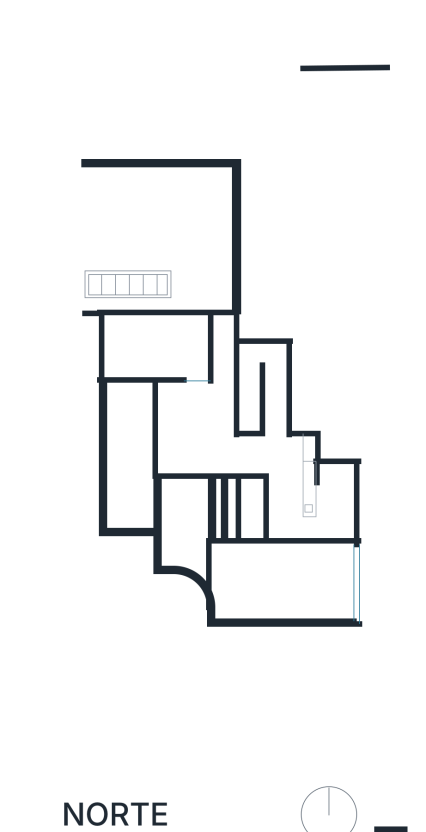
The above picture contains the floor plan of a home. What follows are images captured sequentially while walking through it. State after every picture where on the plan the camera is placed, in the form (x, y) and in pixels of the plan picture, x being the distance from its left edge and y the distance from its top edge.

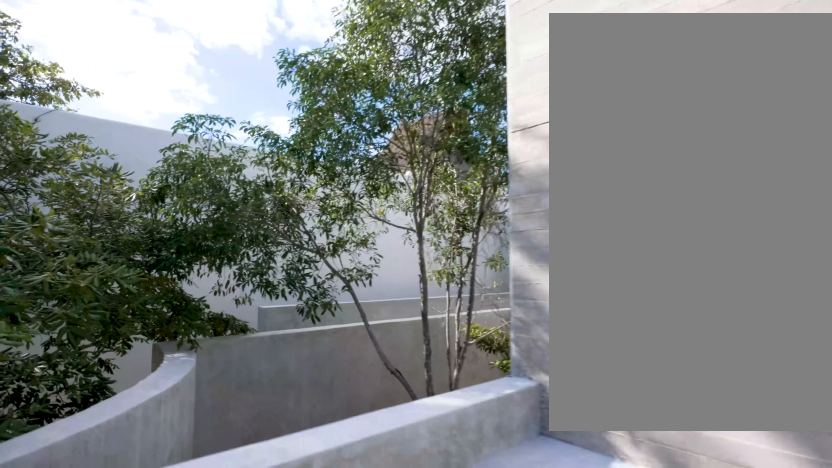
(241, 613)
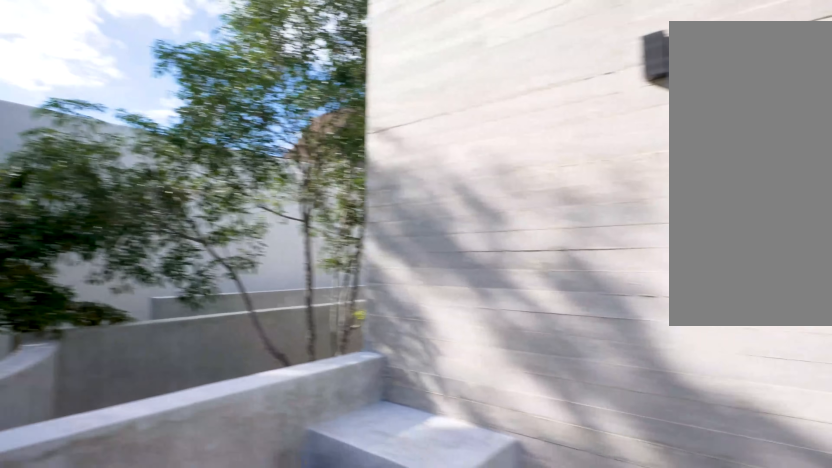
(241, 612)
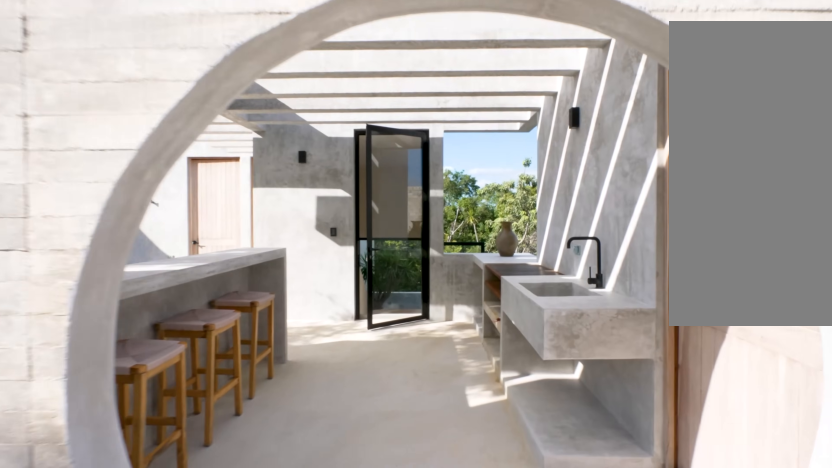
(257, 596)
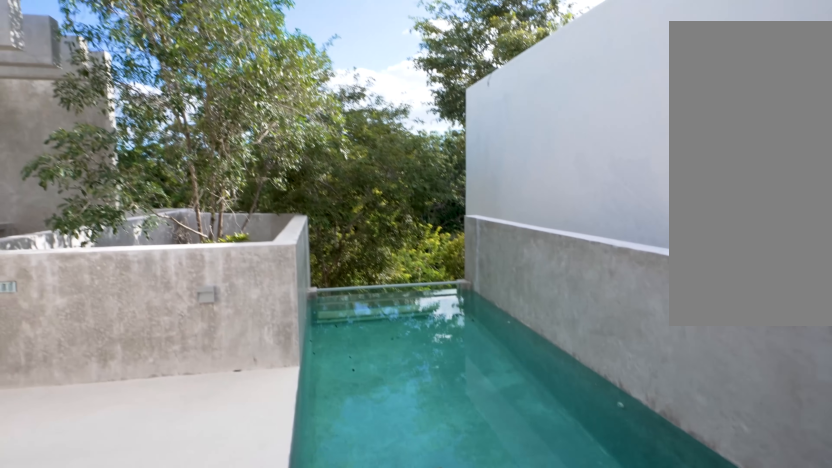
(170, 440)
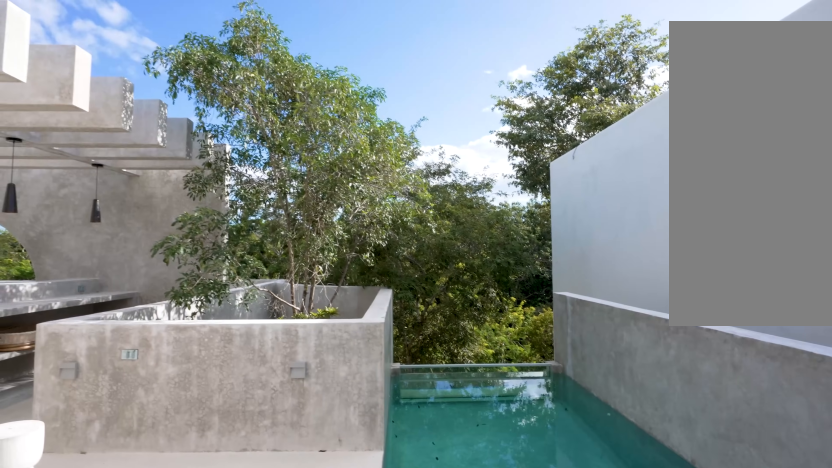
(171, 439)
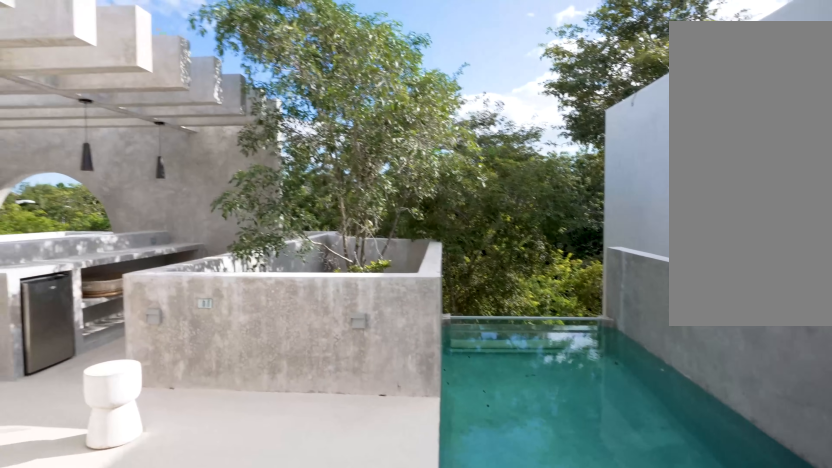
(179, 397)
